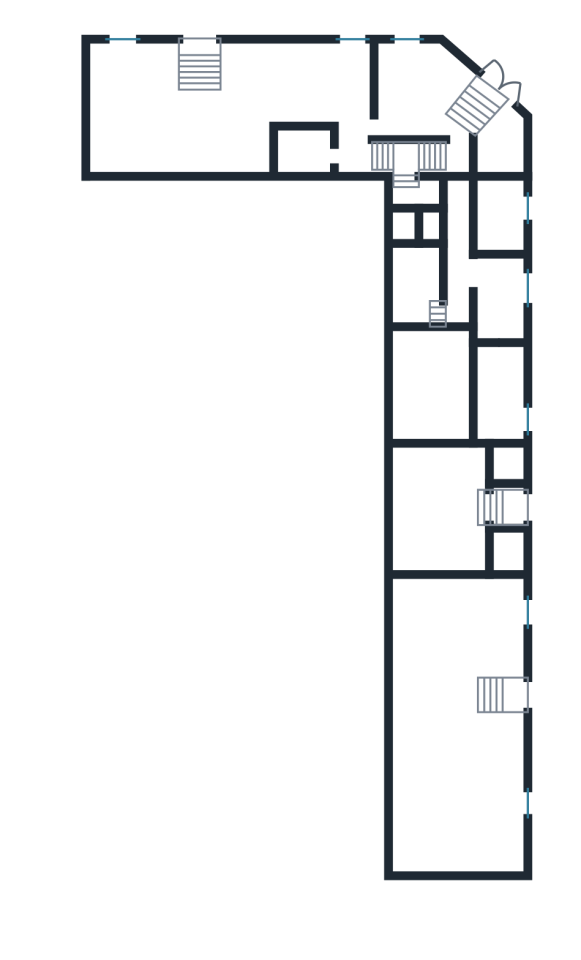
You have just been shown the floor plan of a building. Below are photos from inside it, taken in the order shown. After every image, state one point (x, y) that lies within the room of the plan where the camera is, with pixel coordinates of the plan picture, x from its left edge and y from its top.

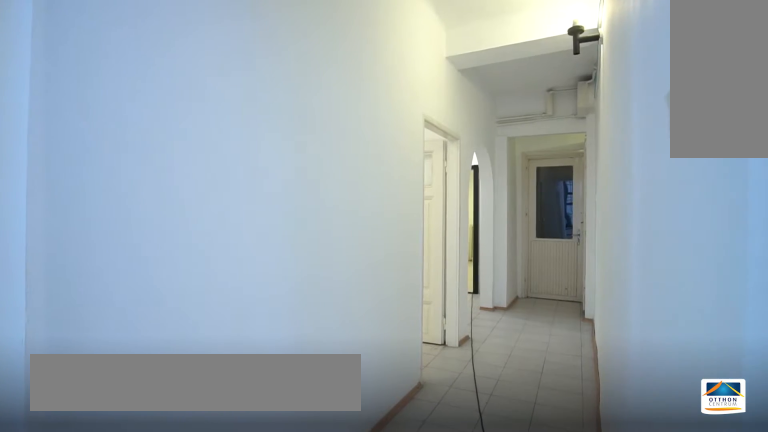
(455, 262)
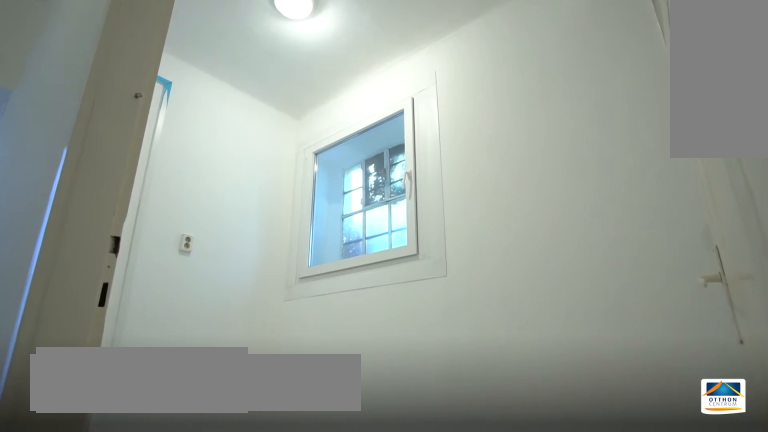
(498, 288)
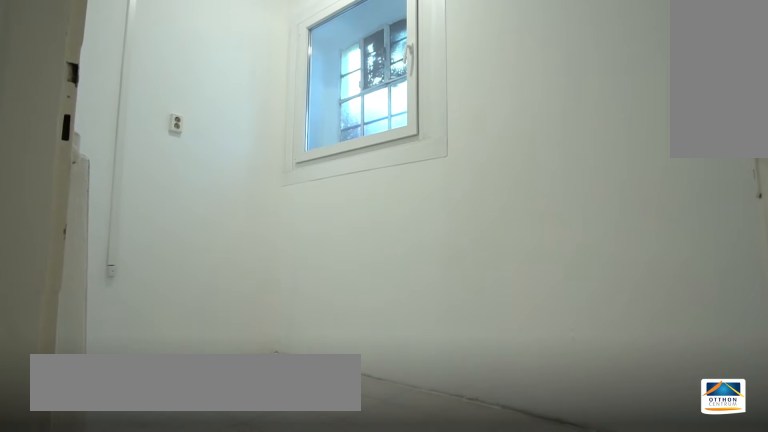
(498, 288)
